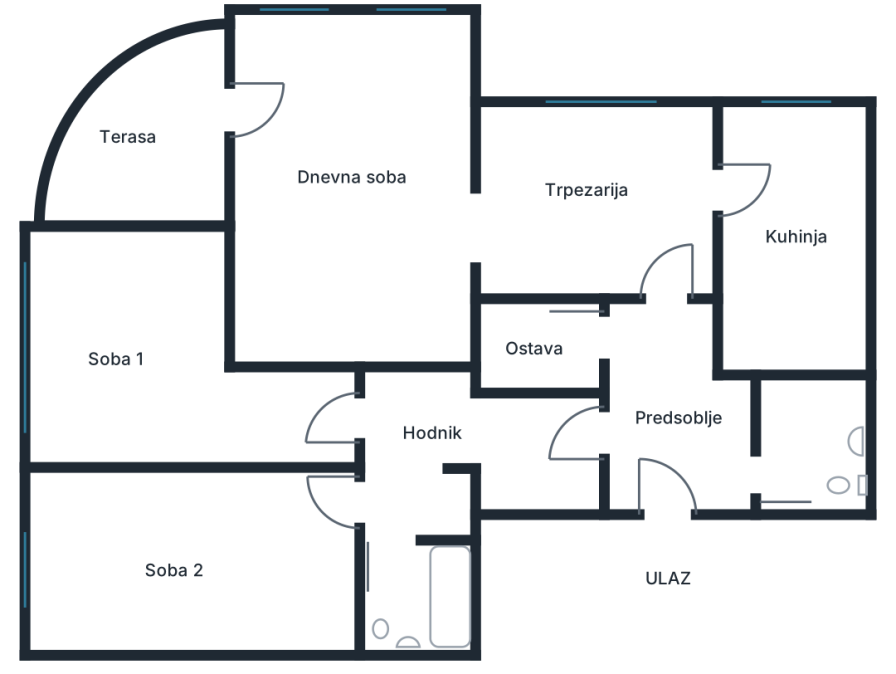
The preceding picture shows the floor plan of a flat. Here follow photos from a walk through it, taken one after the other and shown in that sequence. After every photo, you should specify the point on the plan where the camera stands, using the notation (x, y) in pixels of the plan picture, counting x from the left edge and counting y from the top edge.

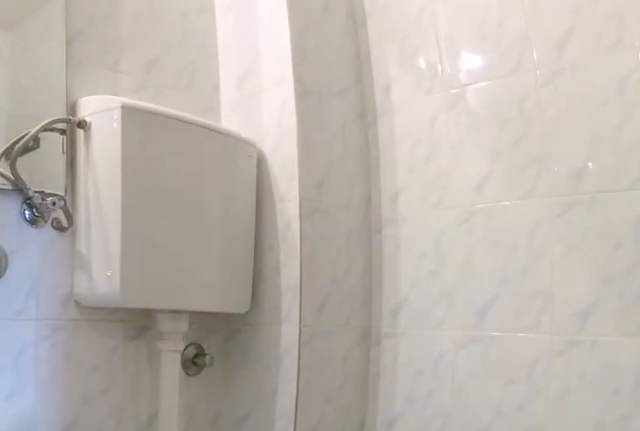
(788, 429)
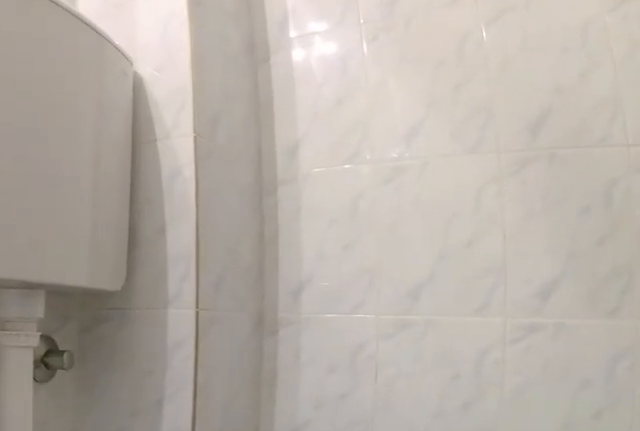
(795, 416)
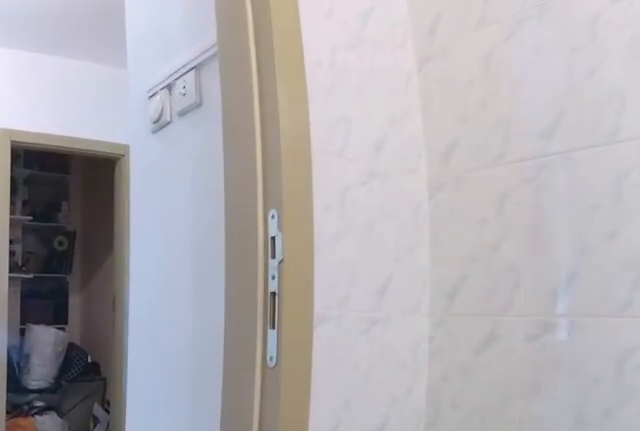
(825, 436)
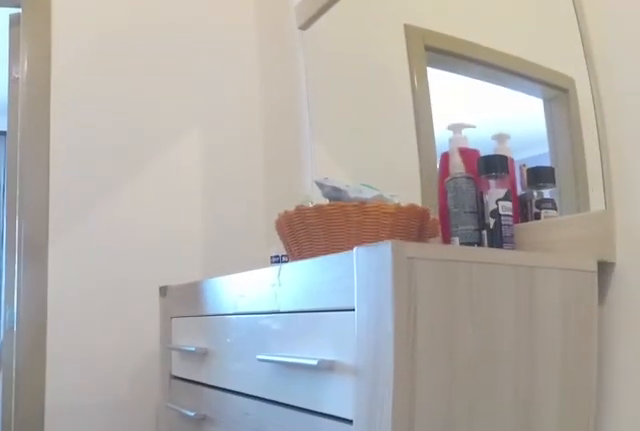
(669, 419)
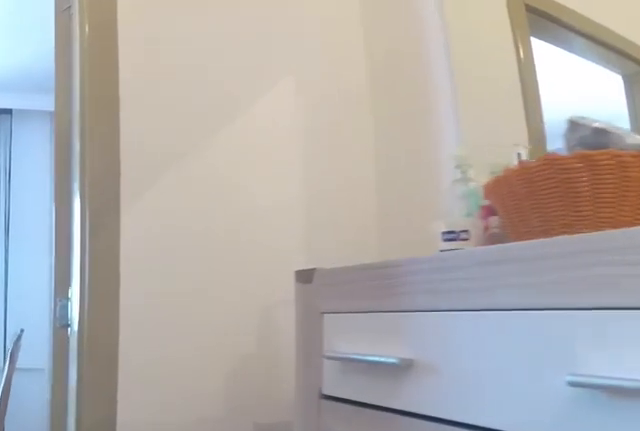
(669, 400)
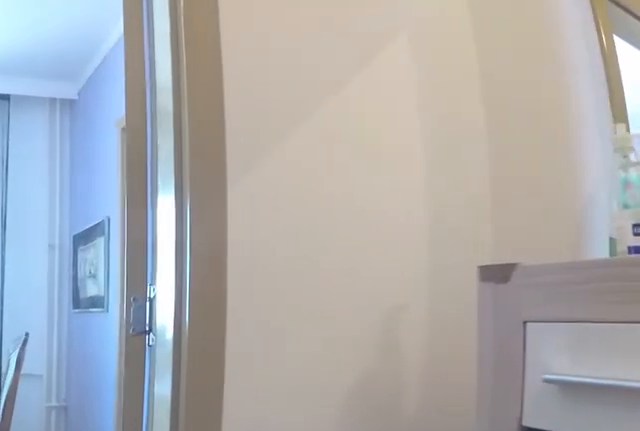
(668, 385)
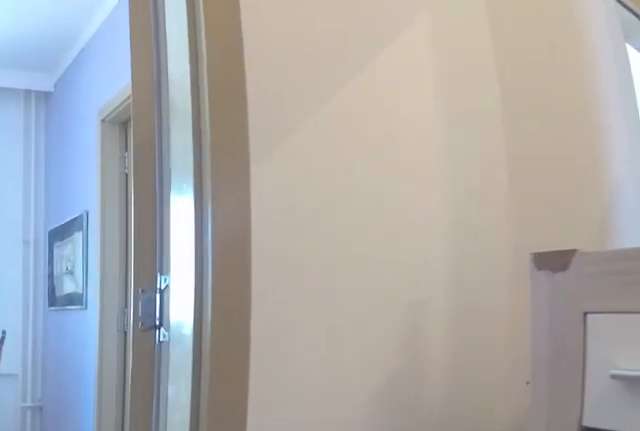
(668, 379)
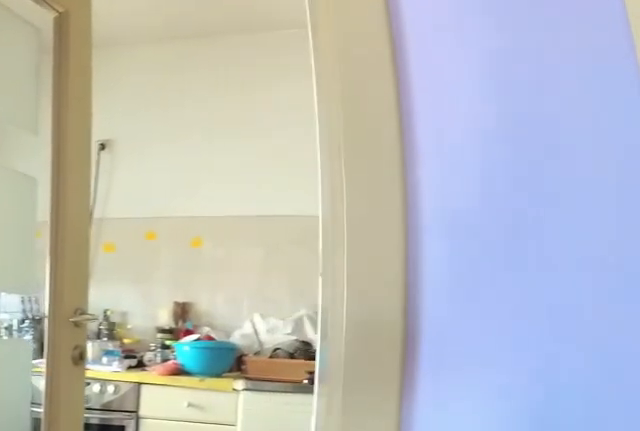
(665, 260)
